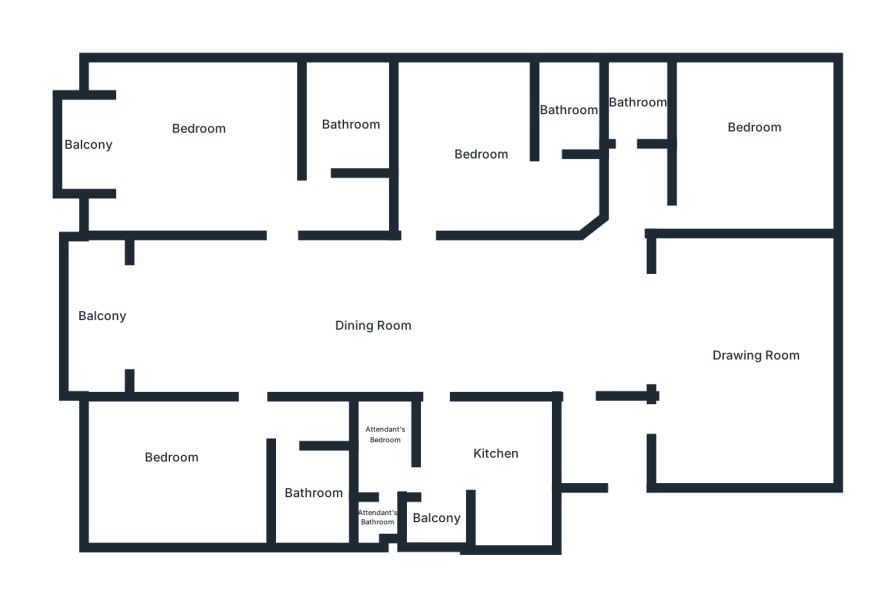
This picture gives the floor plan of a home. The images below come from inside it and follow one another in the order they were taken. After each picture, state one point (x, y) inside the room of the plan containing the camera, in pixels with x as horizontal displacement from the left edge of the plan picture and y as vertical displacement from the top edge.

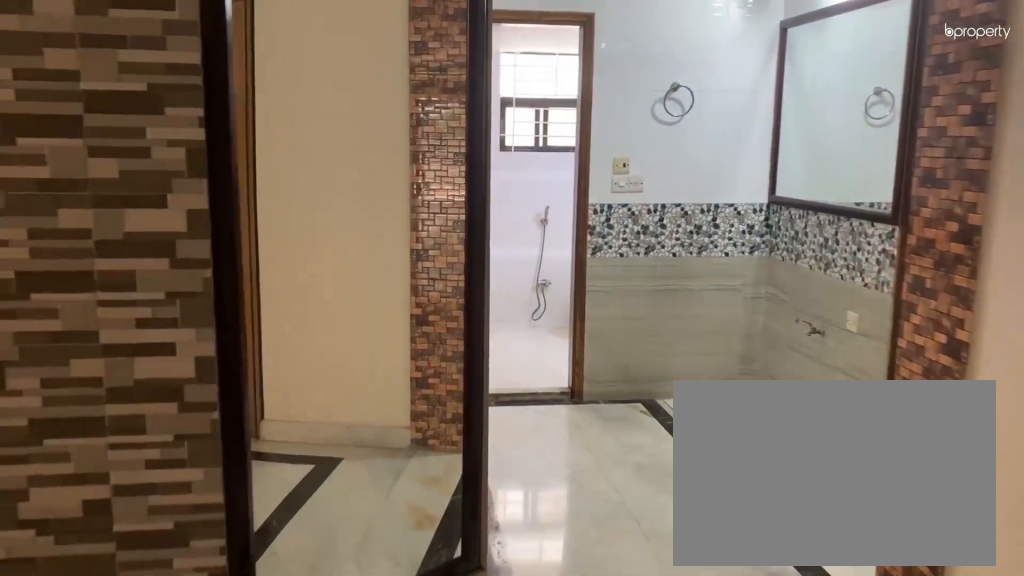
(446, 310)
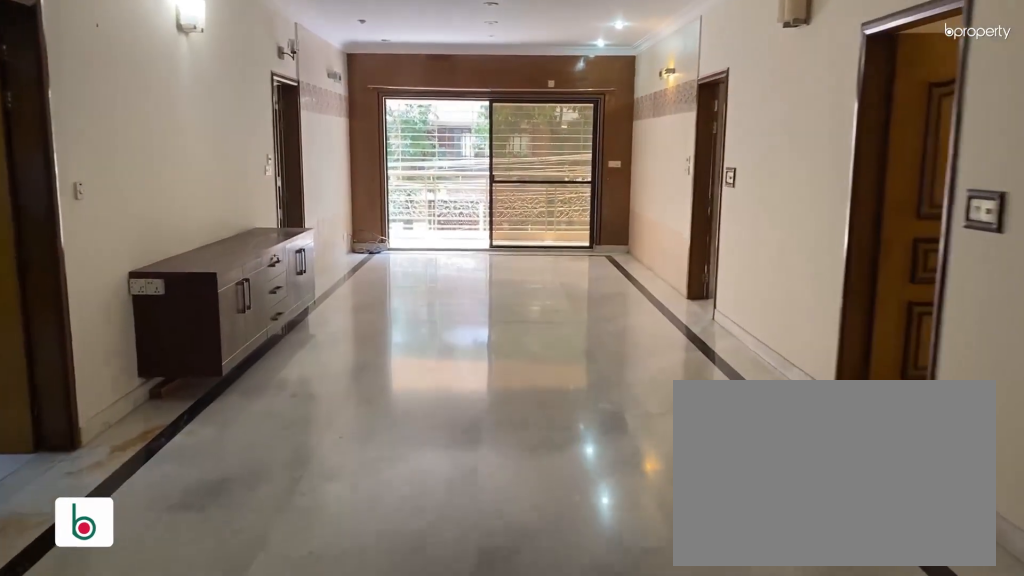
(446, 310)
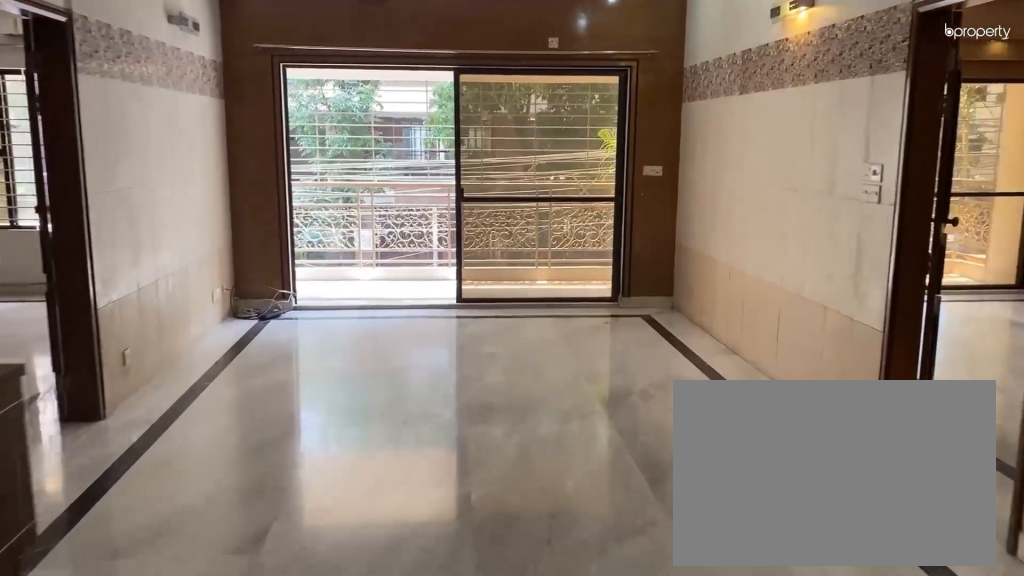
(249, 309)
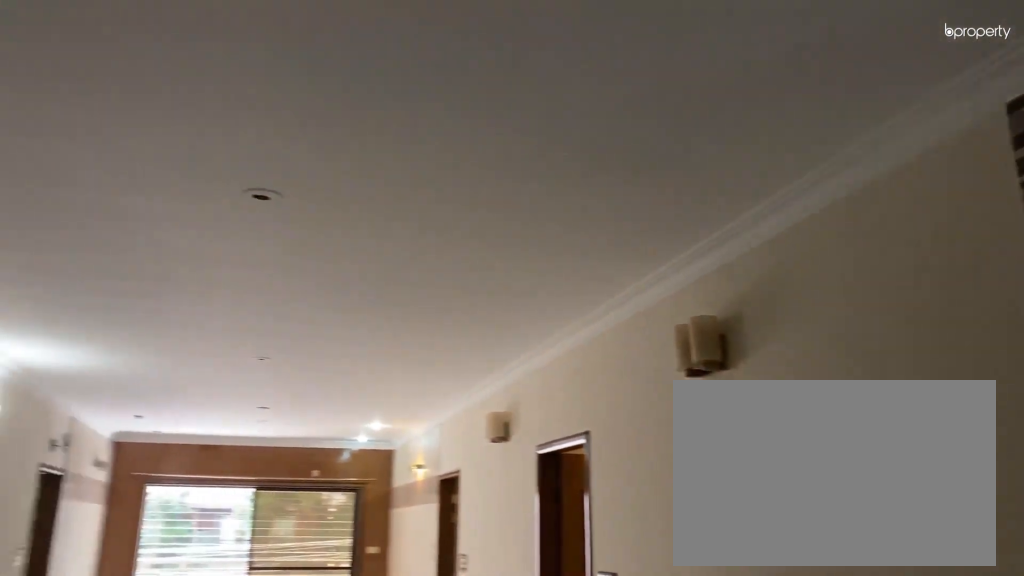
(474, 310)
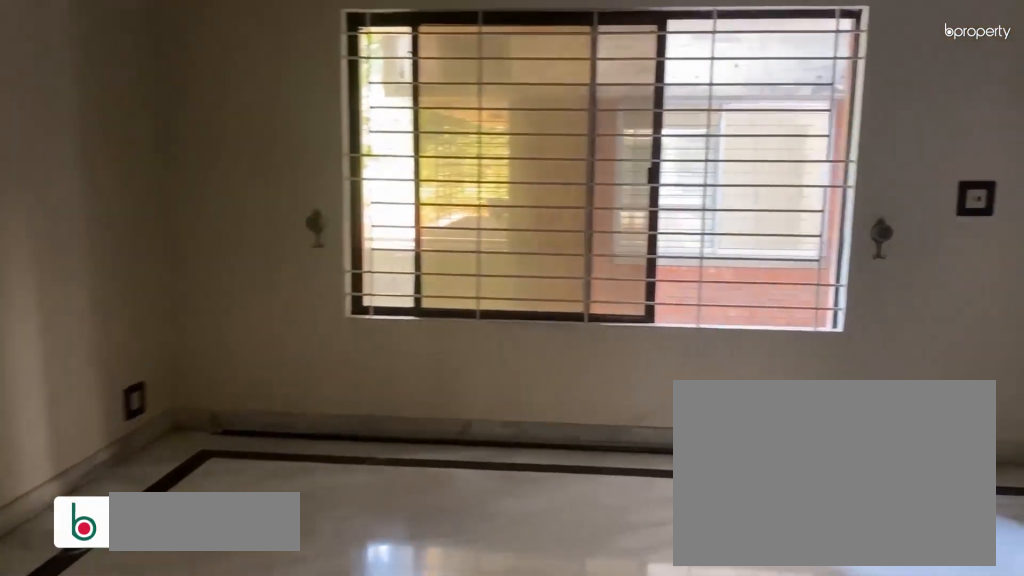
(741, 322)
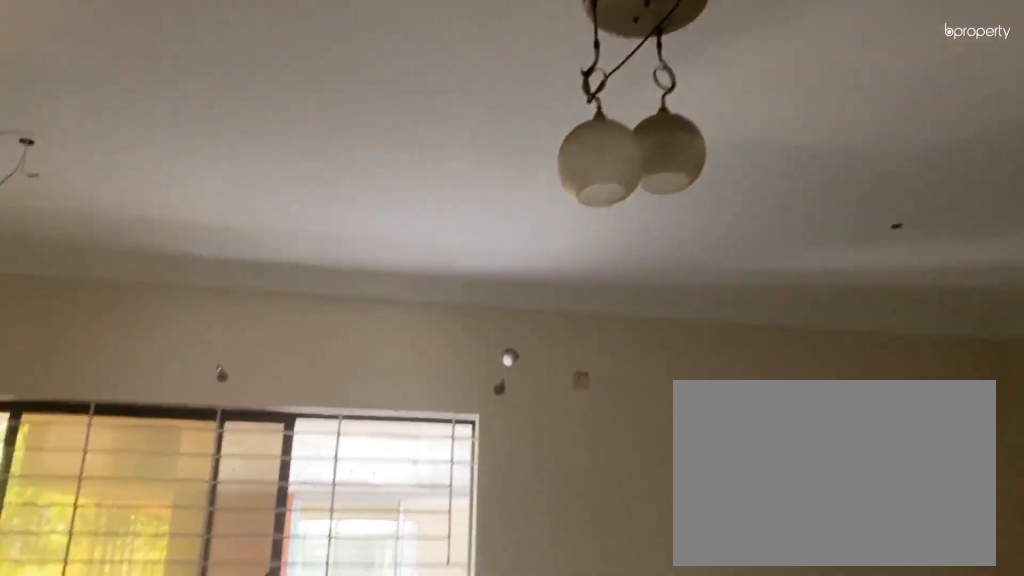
(741, 322)
